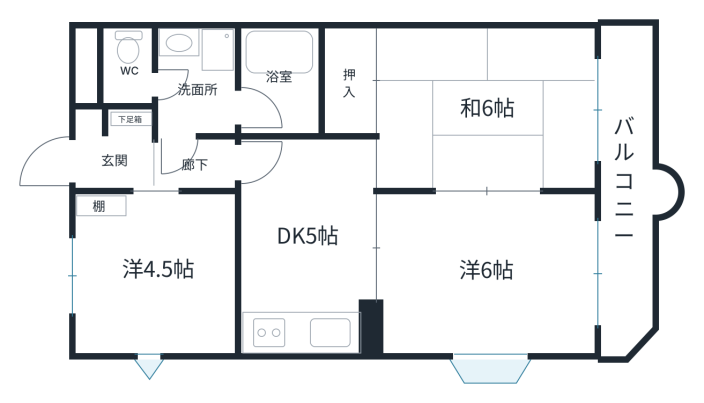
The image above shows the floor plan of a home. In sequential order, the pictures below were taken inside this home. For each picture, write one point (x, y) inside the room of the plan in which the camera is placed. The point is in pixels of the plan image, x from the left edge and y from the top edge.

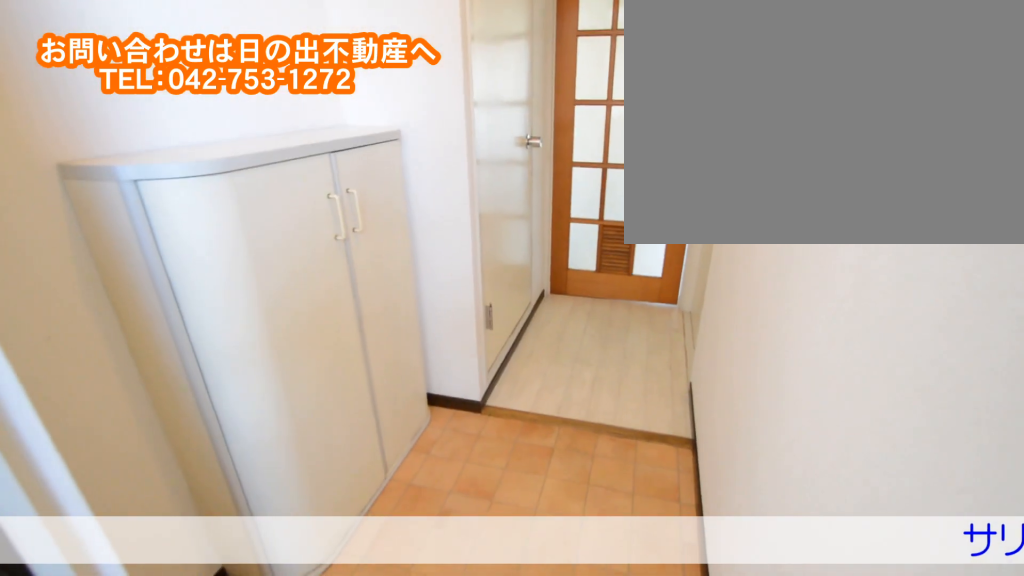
(142, 160)
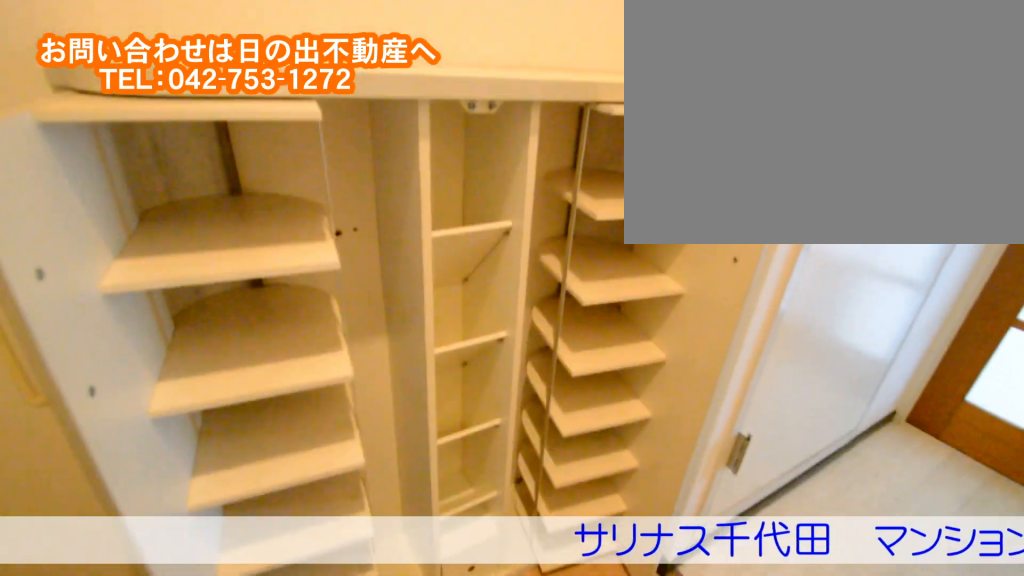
(141, 160)
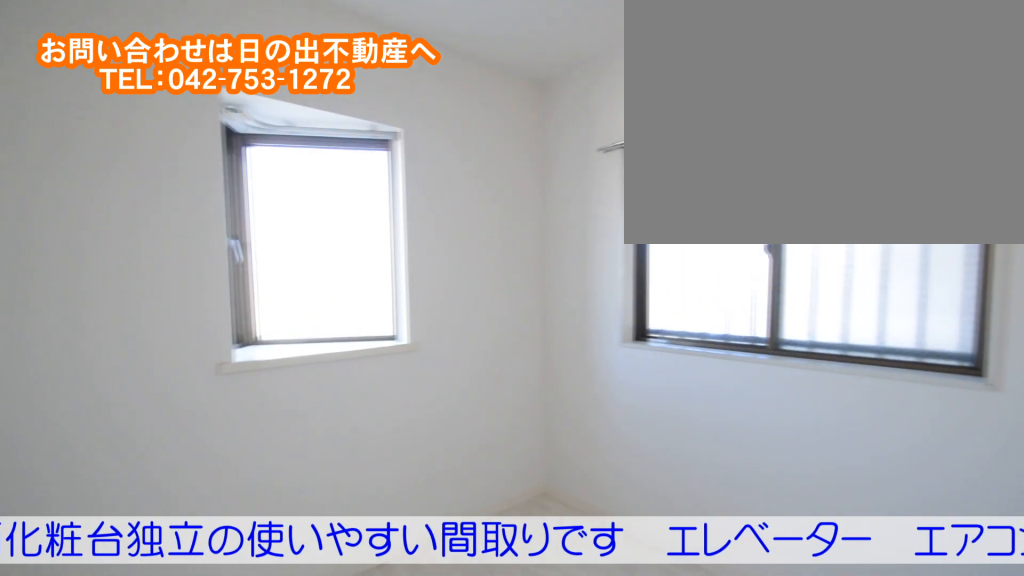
(156, 304)
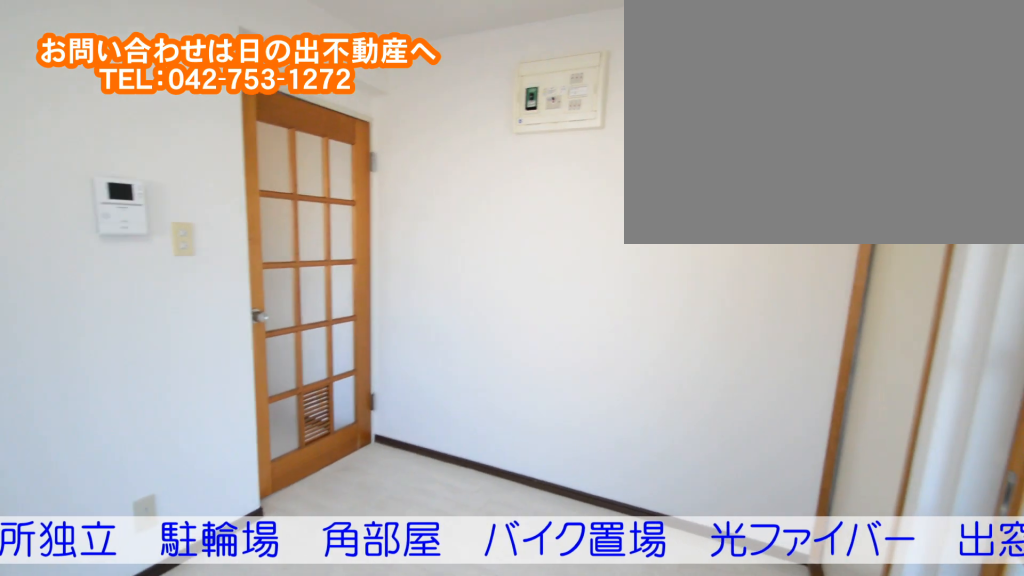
(315, 267)
